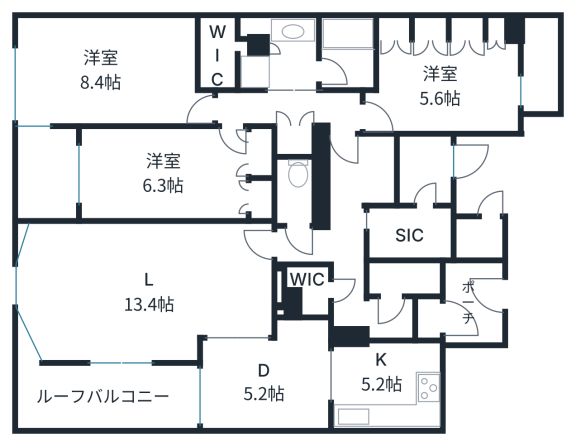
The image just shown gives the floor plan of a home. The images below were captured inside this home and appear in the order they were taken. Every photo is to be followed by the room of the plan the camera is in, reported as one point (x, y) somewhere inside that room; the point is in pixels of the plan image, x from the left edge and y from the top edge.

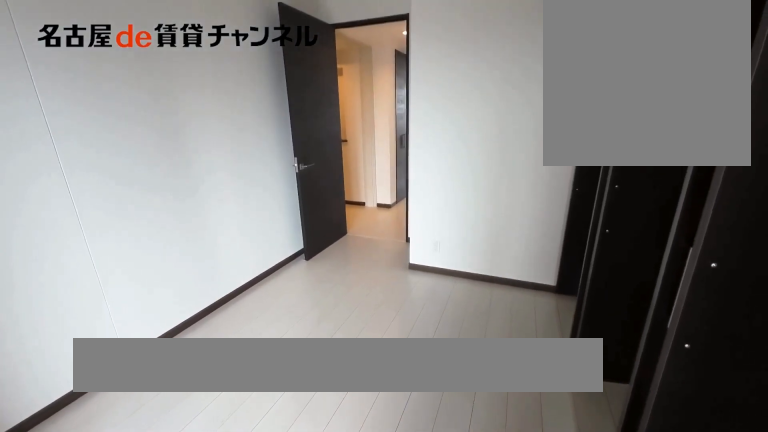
(444, 86)
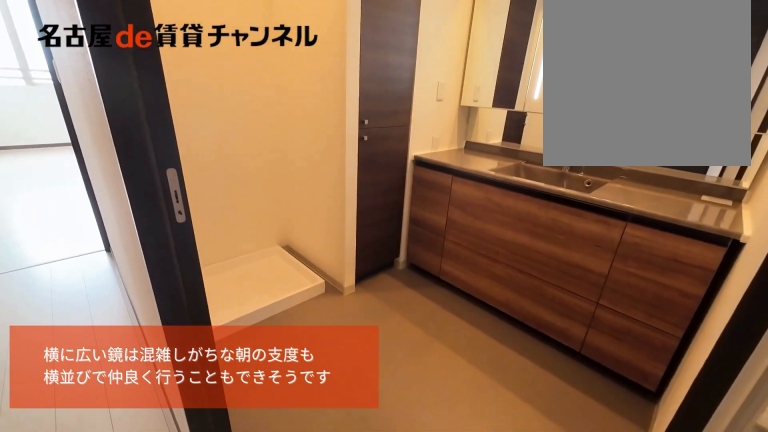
(284, 57)
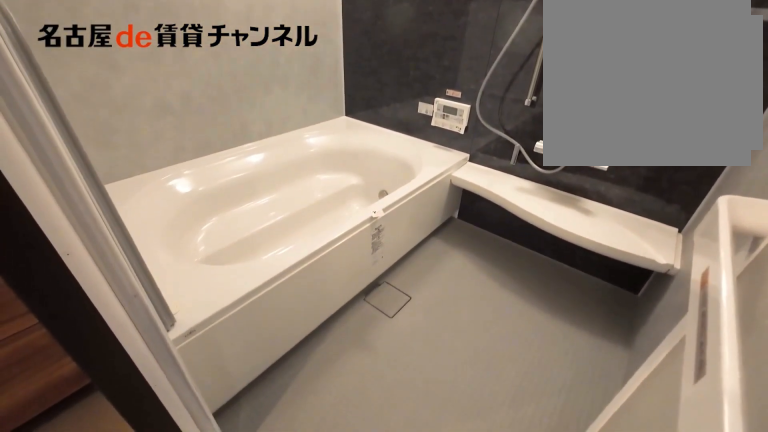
(347, 54)
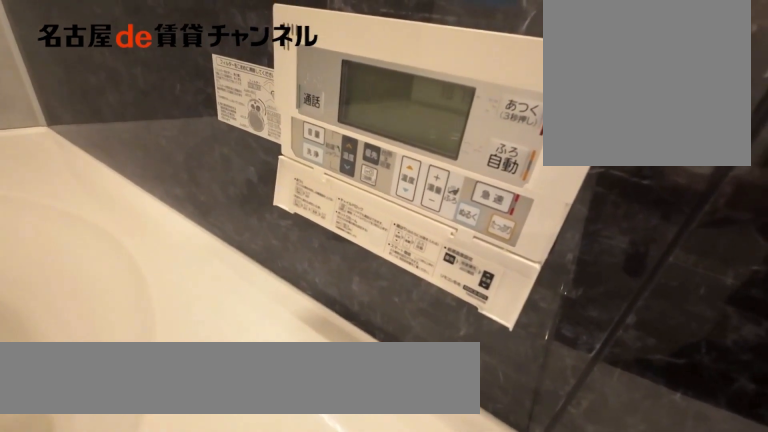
(347, 54)
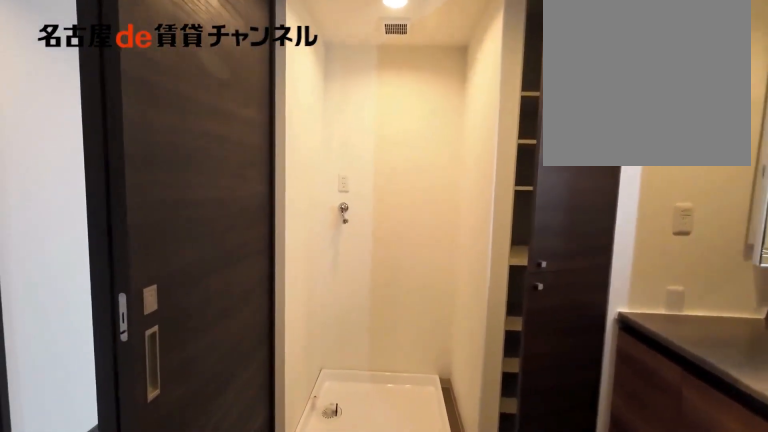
(284, 57)
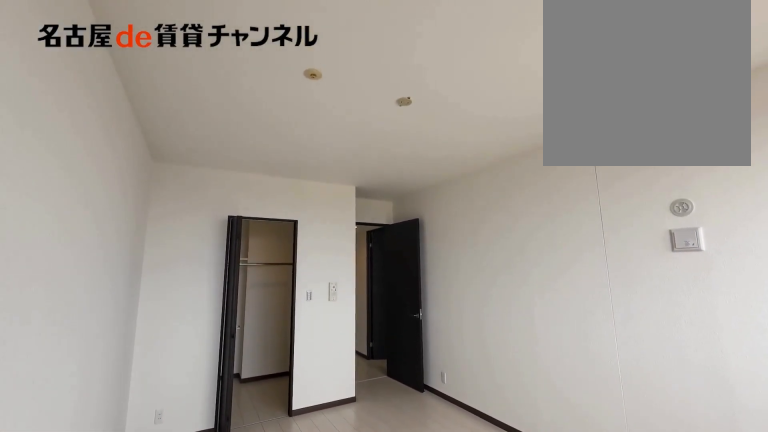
(112, 72)
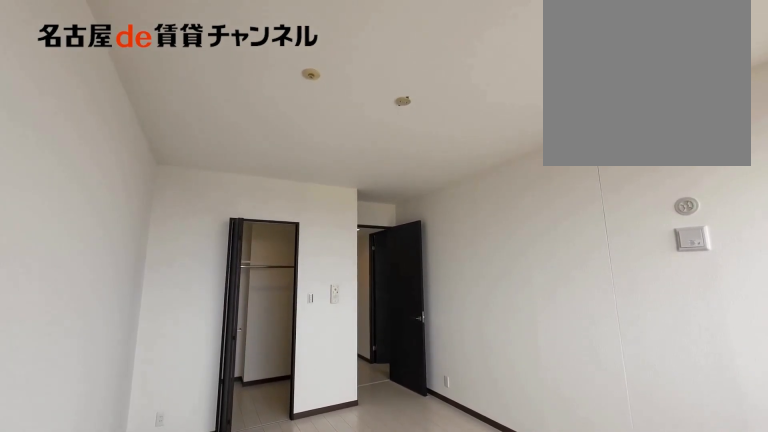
(112, 72)
